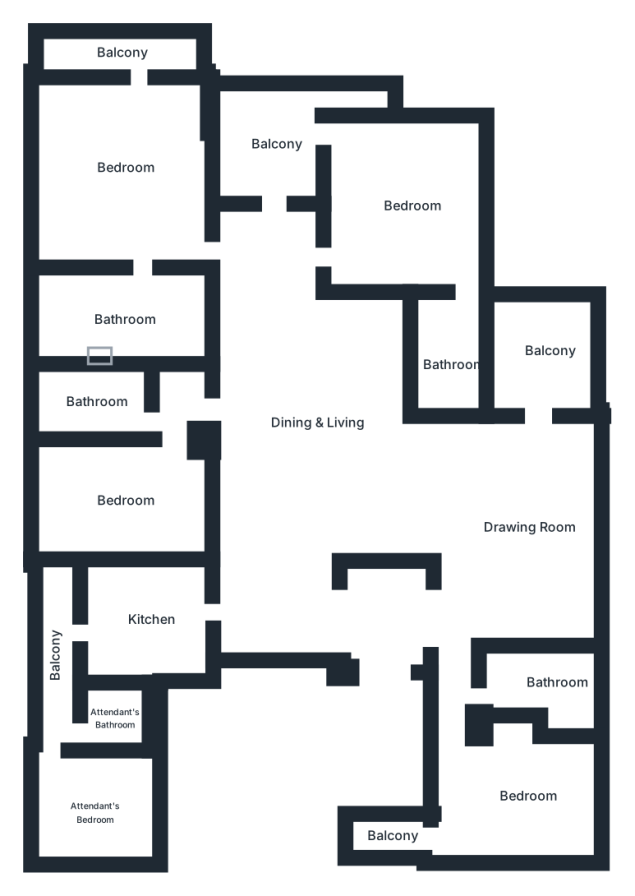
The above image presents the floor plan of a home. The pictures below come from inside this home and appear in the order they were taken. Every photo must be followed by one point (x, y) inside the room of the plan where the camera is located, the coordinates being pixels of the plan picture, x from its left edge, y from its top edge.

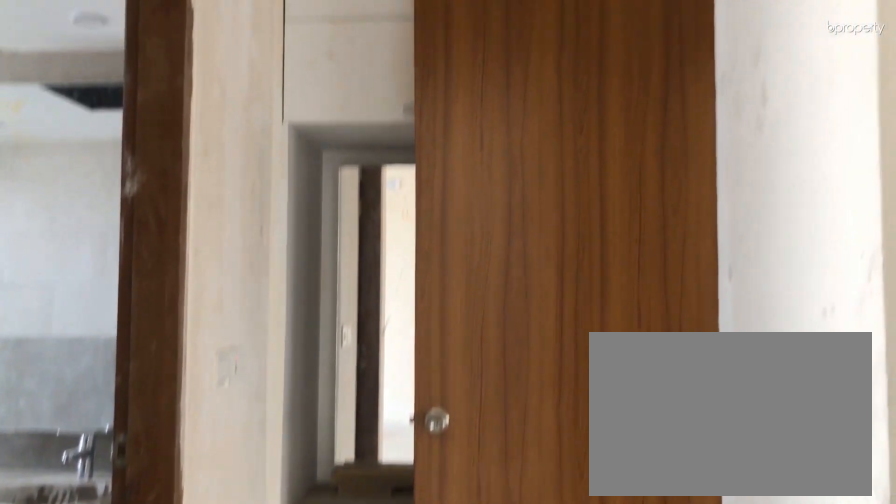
(118, 498)
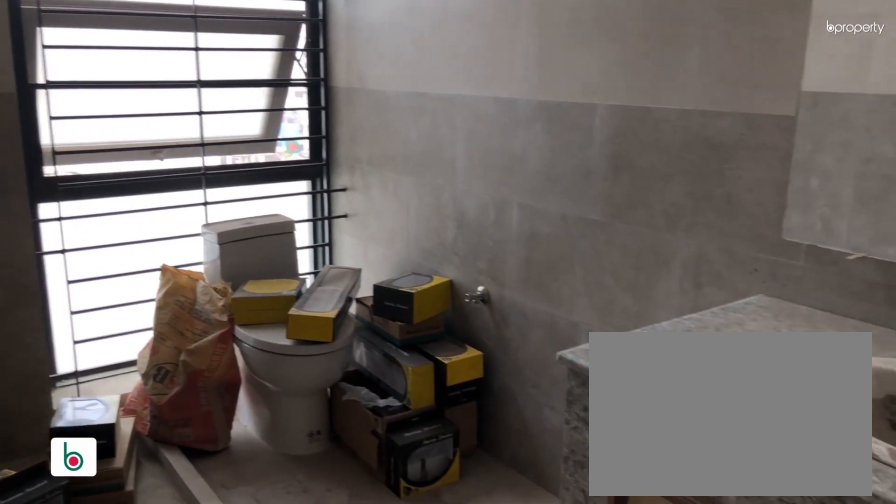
(91, 400)
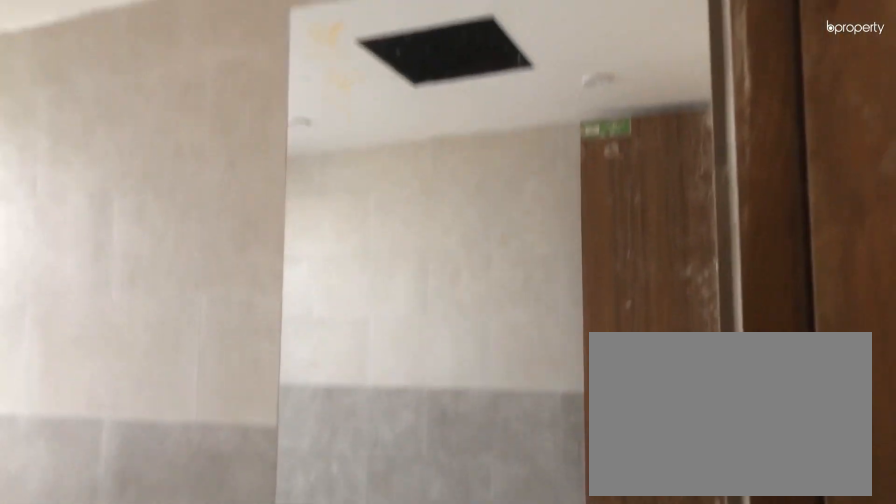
(91, 400)
